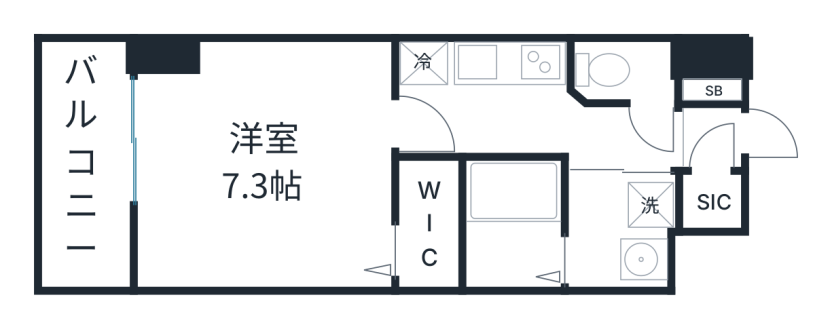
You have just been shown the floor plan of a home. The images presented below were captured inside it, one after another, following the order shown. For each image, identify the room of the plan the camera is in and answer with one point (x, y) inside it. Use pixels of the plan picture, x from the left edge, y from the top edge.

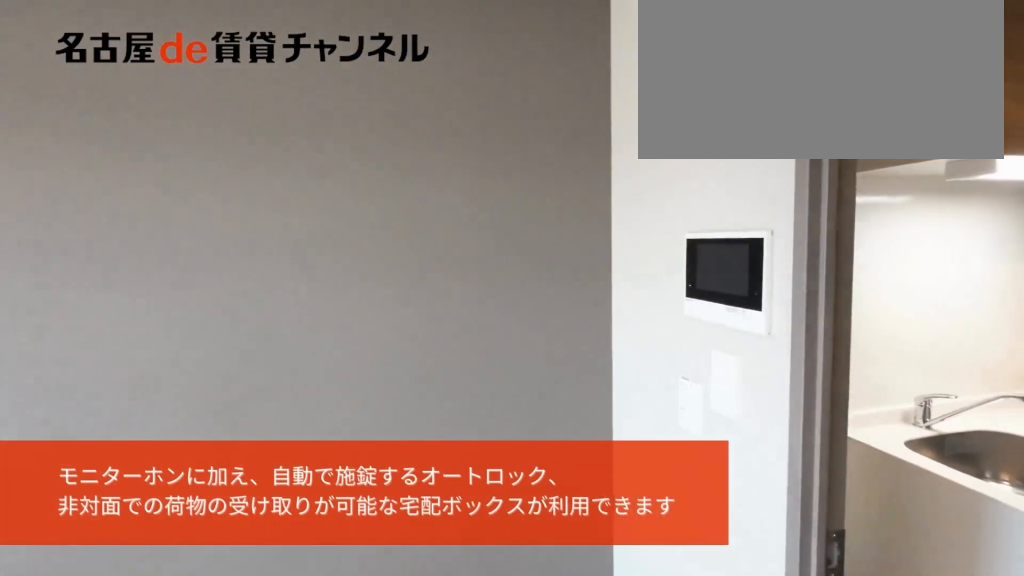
(267, 167)
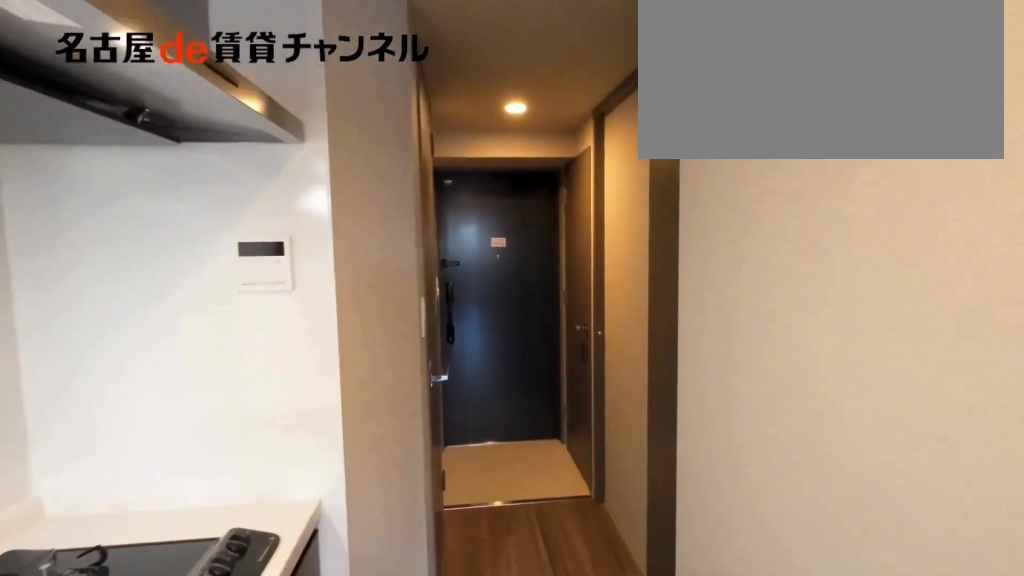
(535, 125)
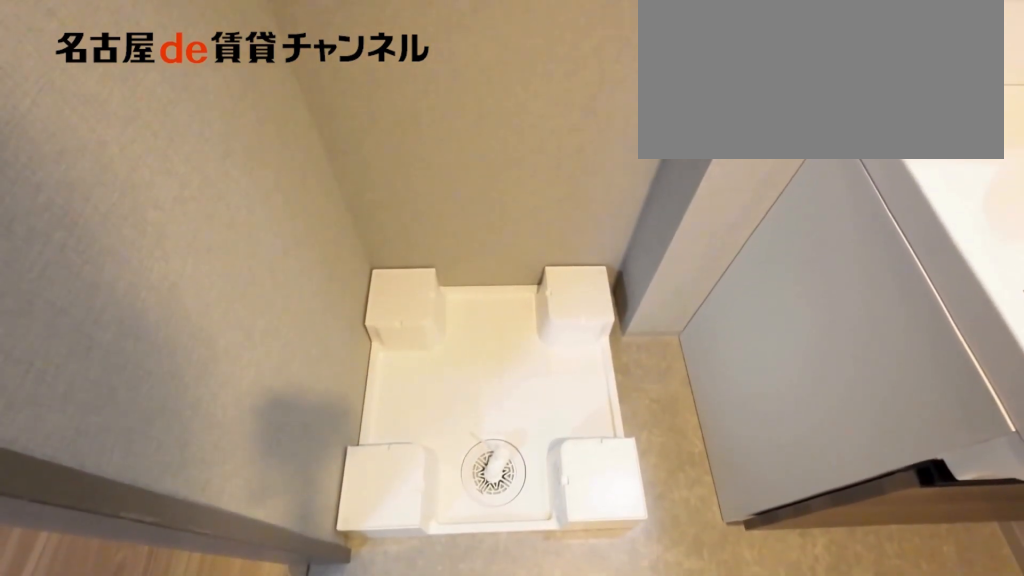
(621, 232)
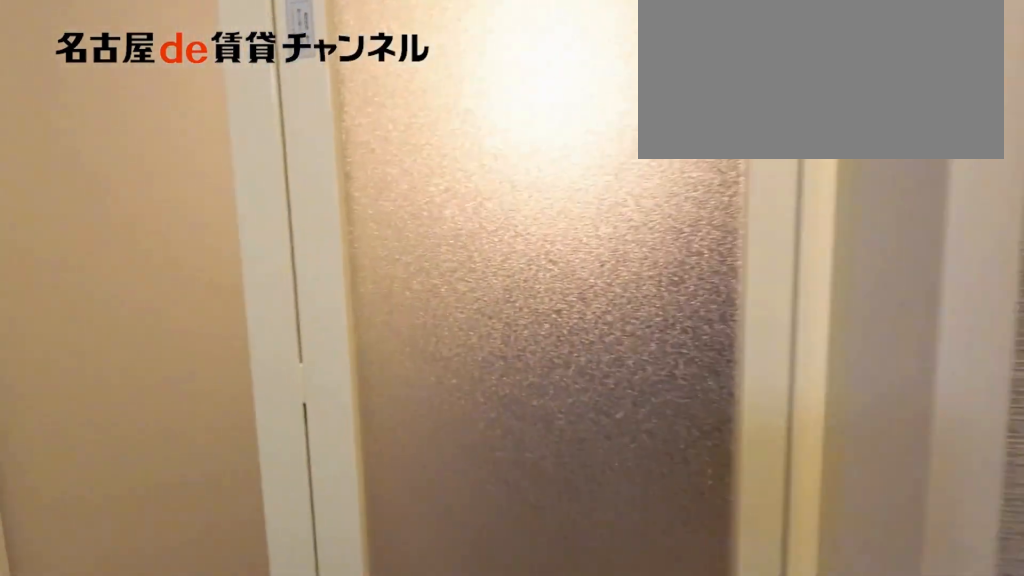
(621, 232)
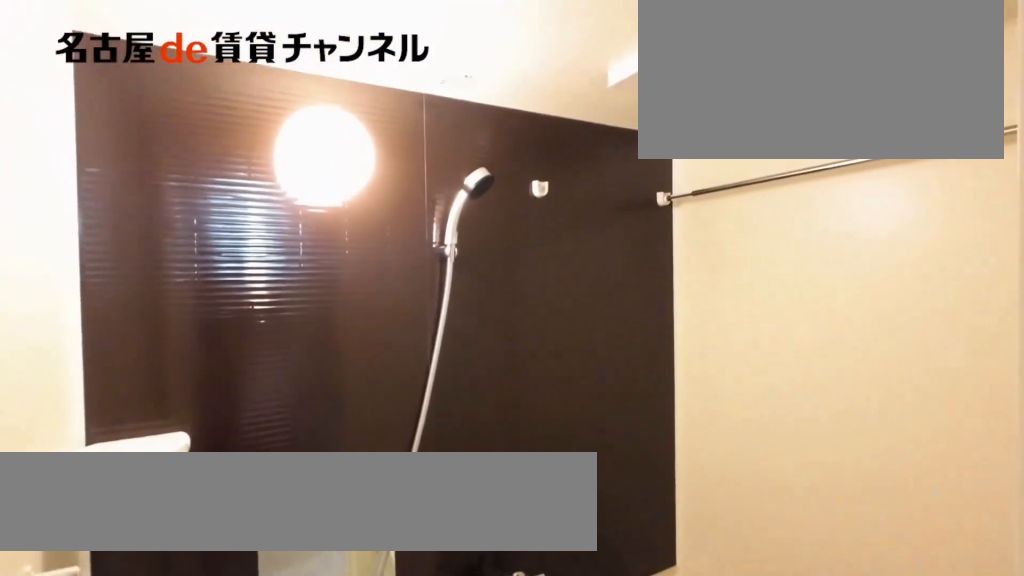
(513, 225)
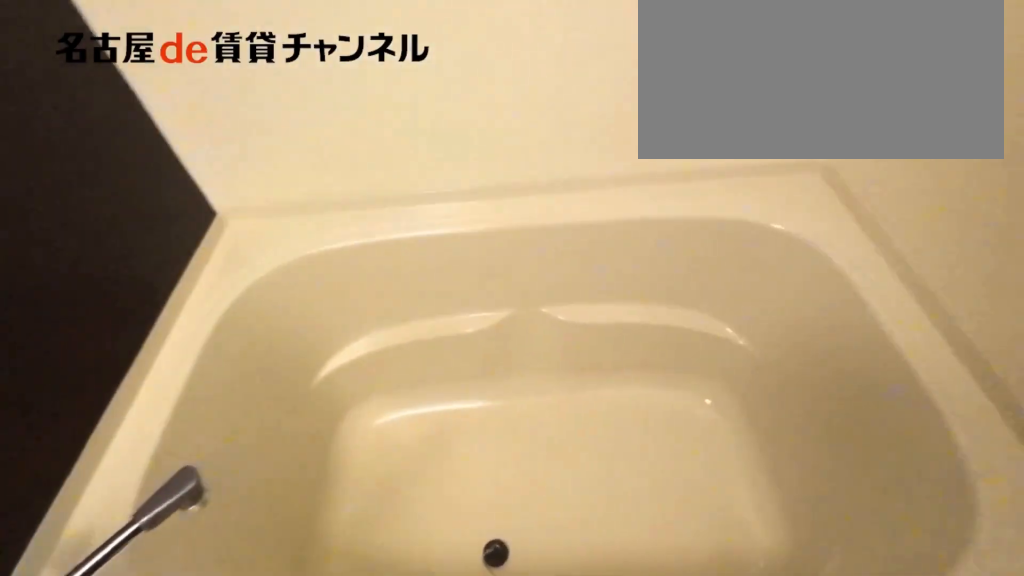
(513, 225)
